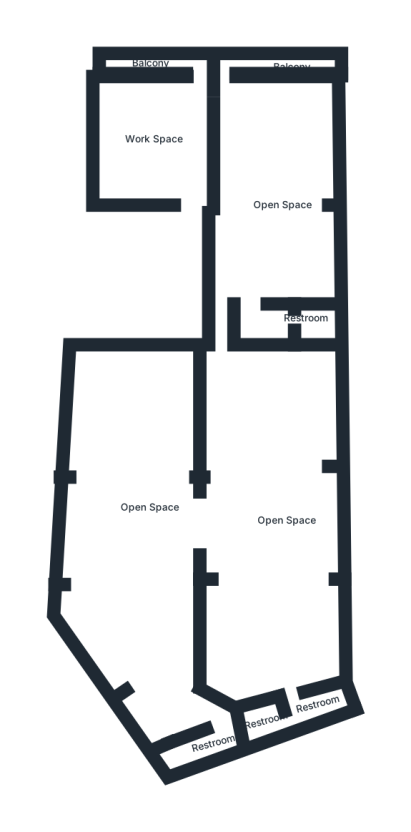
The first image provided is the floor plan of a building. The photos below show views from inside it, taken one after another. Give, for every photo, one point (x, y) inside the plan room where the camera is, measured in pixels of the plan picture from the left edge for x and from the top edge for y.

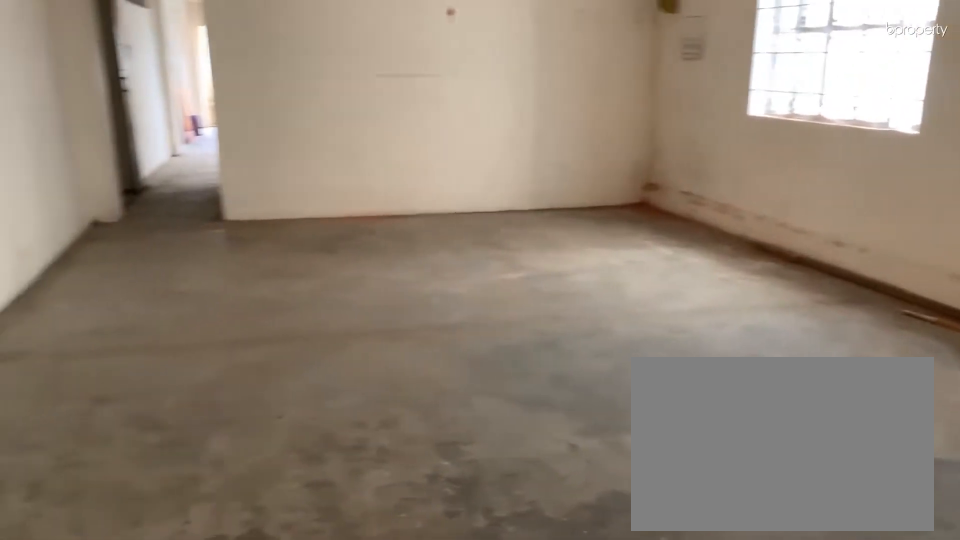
(268, 542)
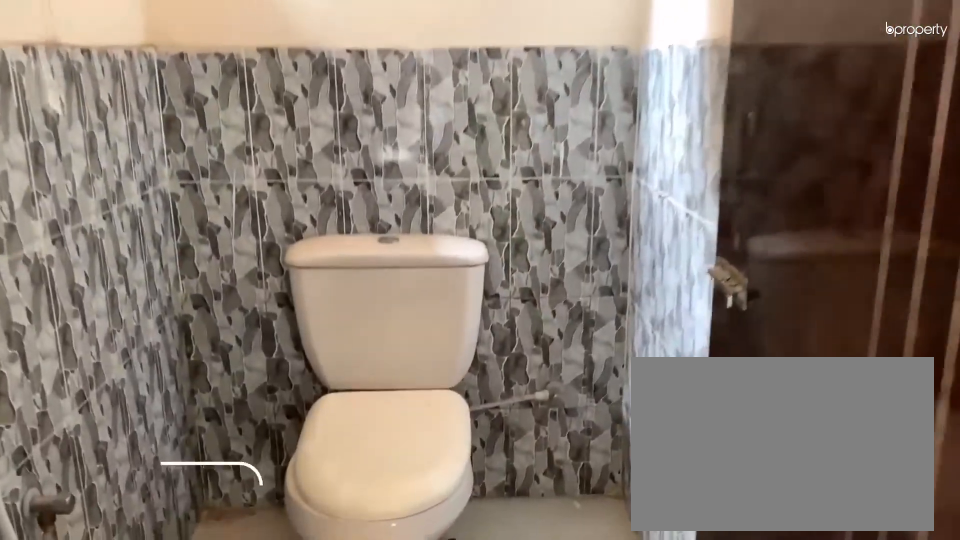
(271, 719)
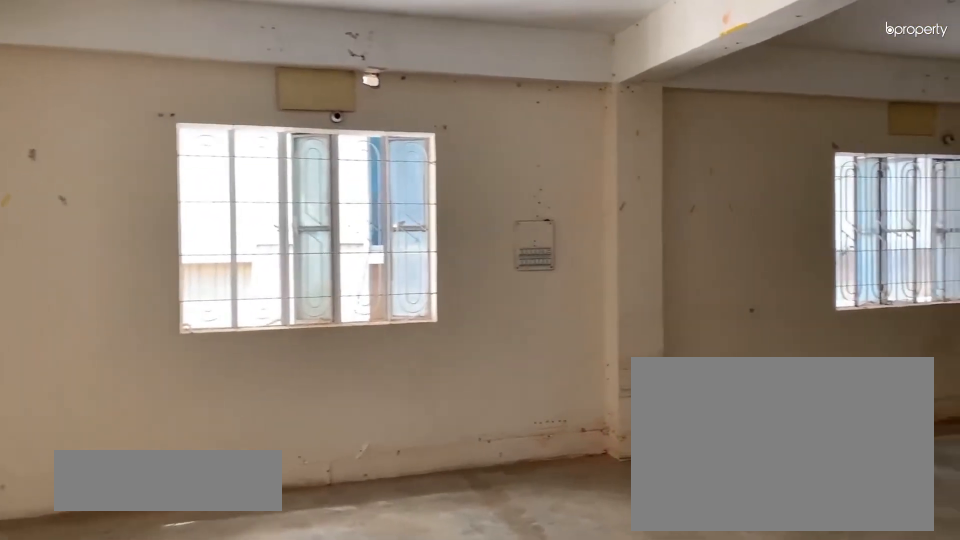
(129, 531)
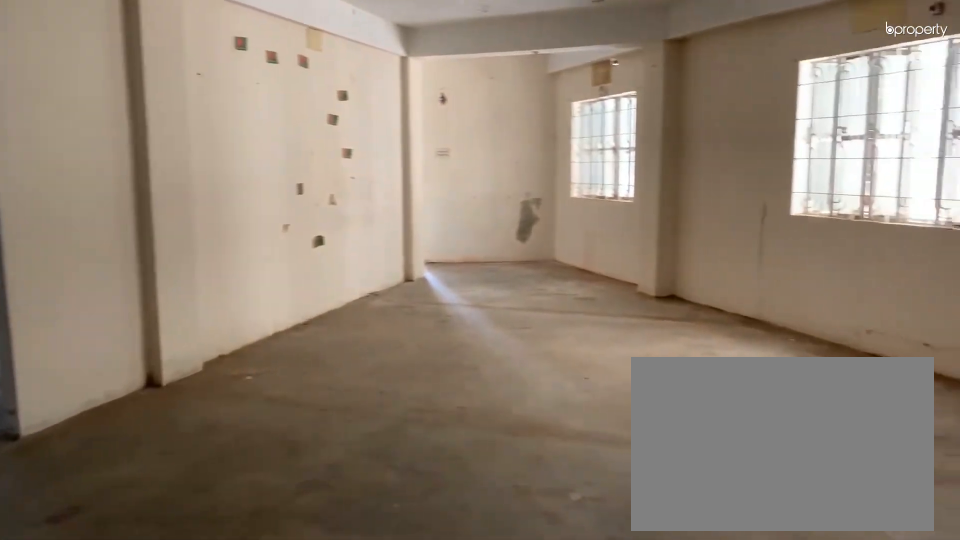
(129, 531)
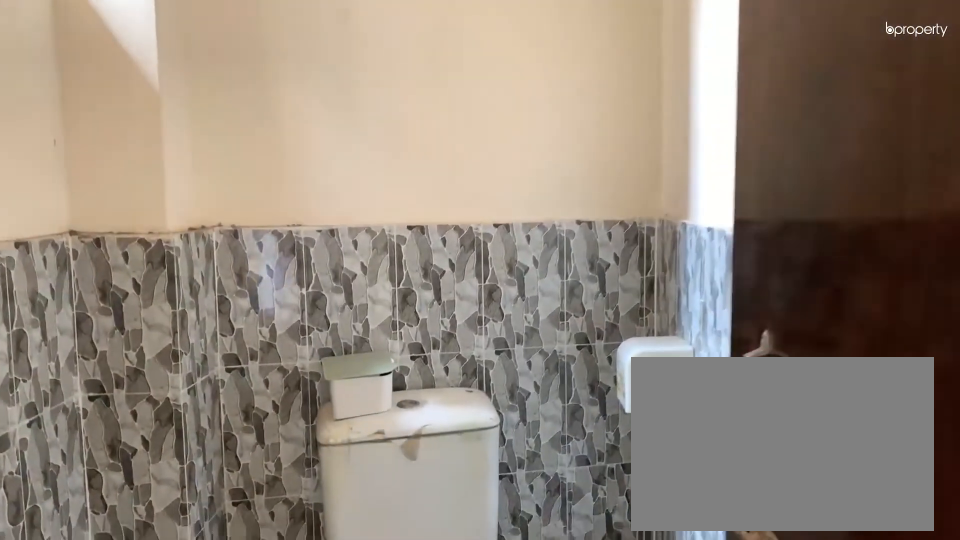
(199, 745)
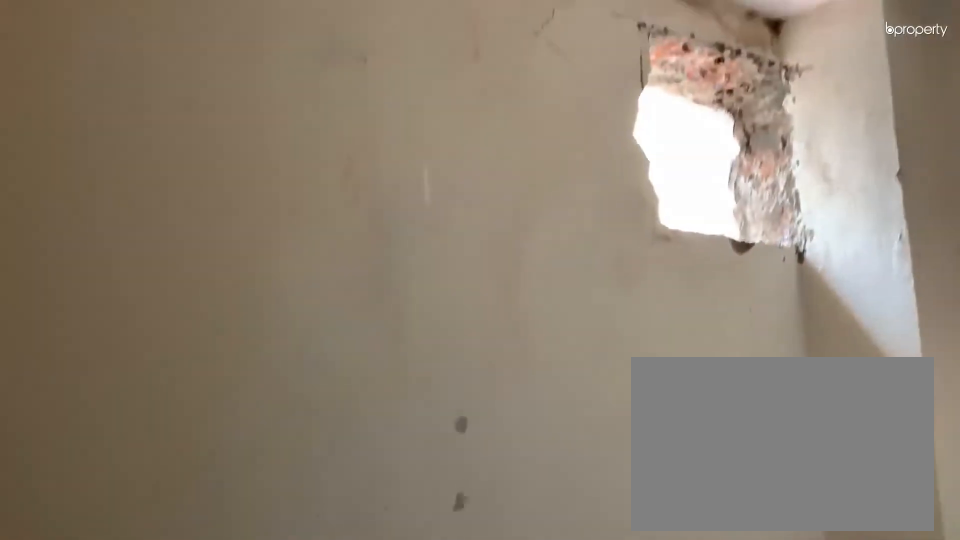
(199, 745)
